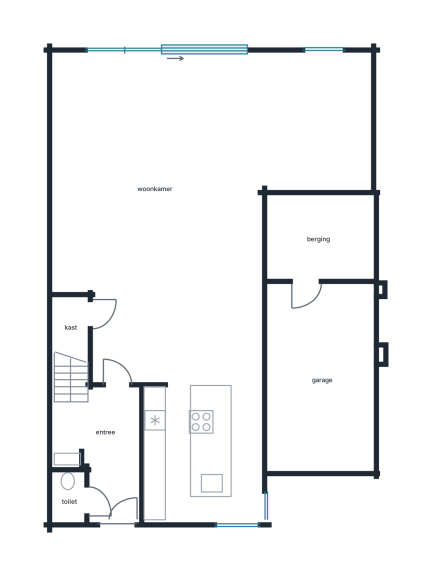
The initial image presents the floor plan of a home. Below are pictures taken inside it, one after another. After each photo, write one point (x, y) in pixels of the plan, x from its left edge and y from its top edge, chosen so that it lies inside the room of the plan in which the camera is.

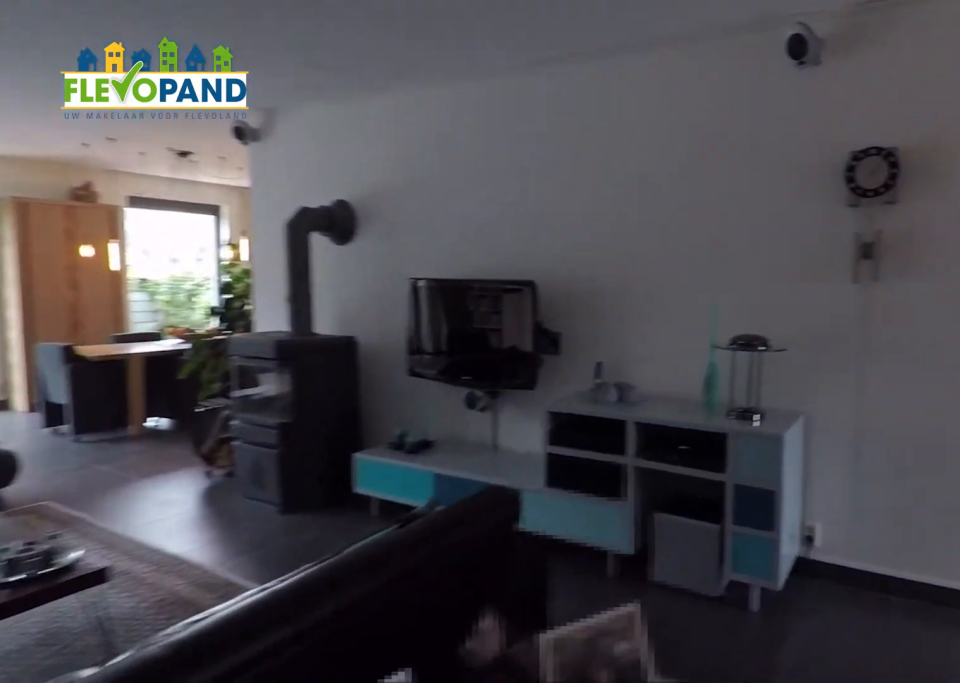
(190, 175)
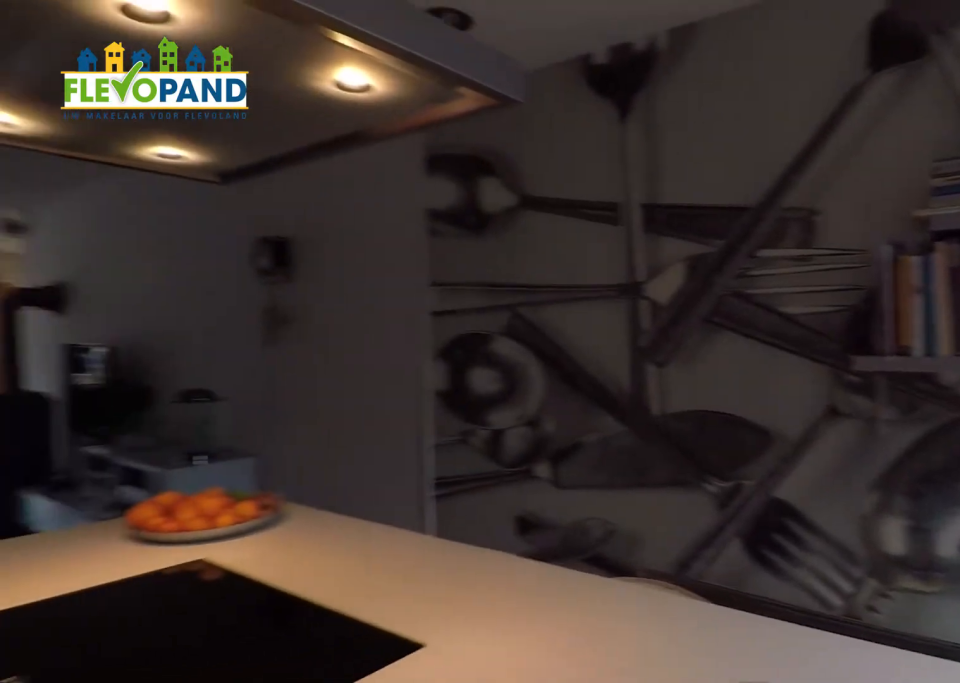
(202, 452)
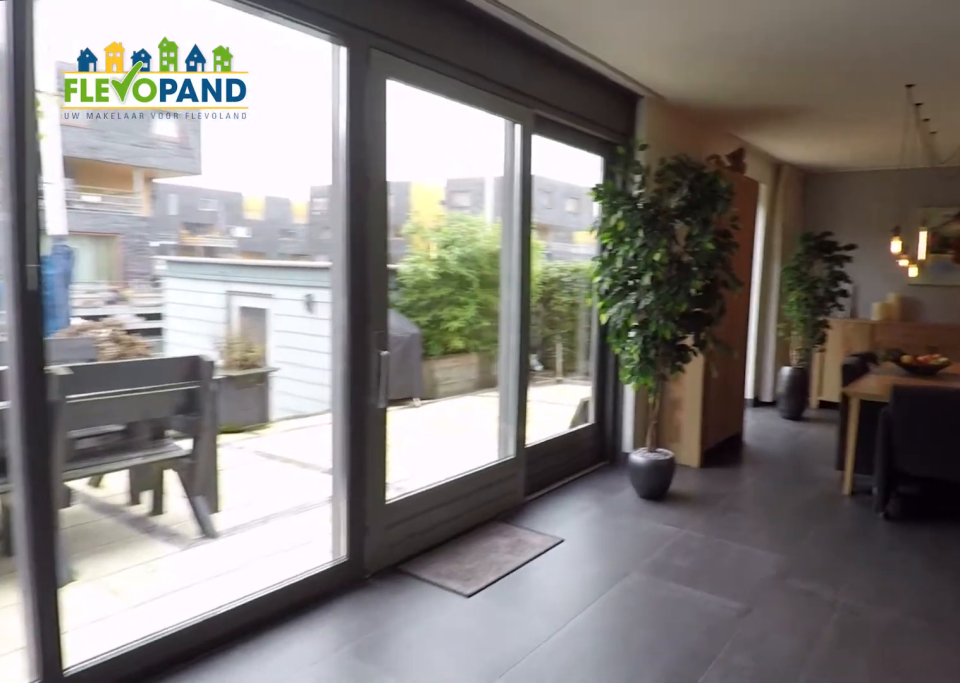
(190, 175)
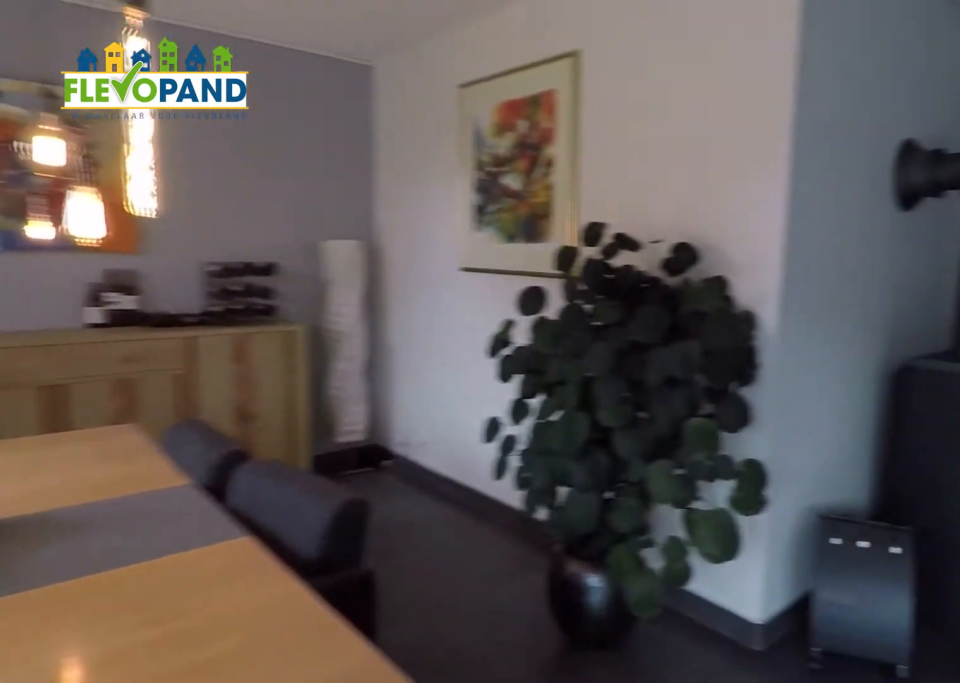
(190, 175)
